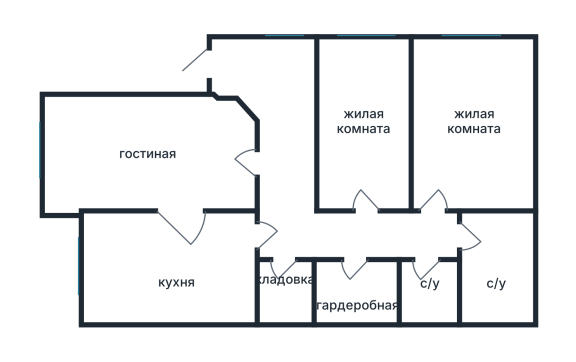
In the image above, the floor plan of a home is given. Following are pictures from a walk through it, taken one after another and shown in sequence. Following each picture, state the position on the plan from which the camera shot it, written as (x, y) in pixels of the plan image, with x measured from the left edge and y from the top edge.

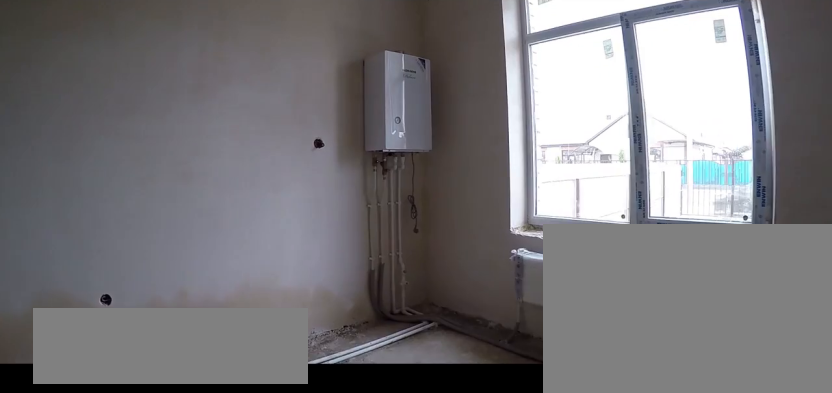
(130, 281)
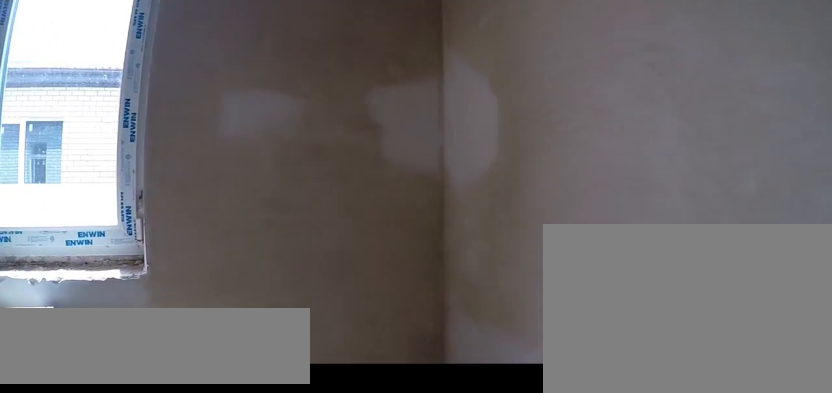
(495, 95)
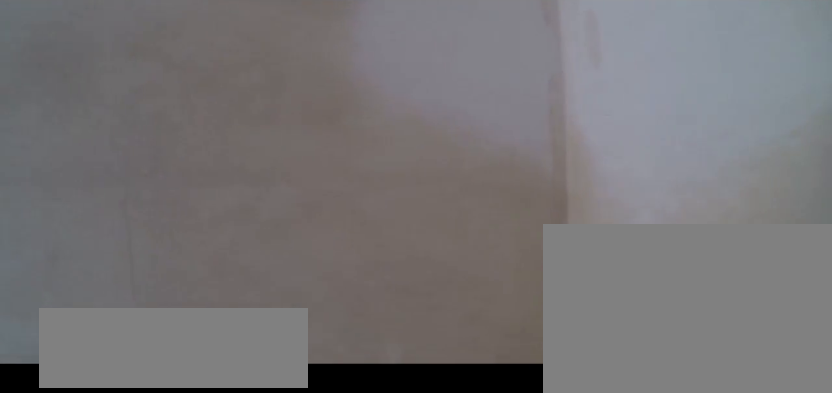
(516, 61)
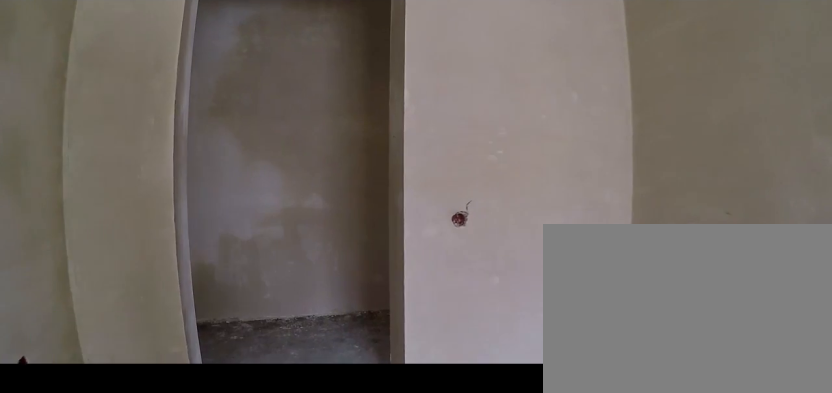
(370, 176)
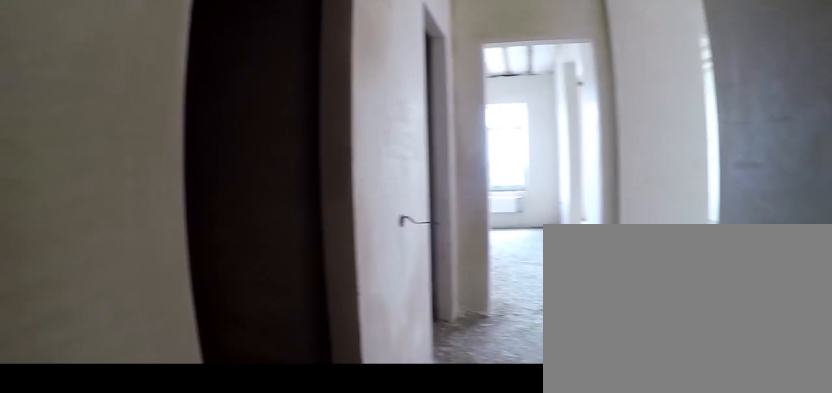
(329, 236)
